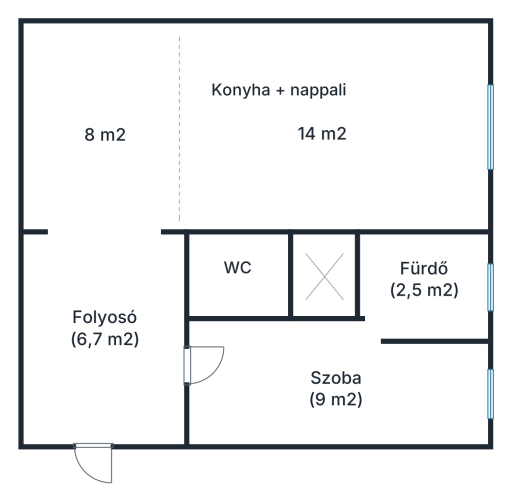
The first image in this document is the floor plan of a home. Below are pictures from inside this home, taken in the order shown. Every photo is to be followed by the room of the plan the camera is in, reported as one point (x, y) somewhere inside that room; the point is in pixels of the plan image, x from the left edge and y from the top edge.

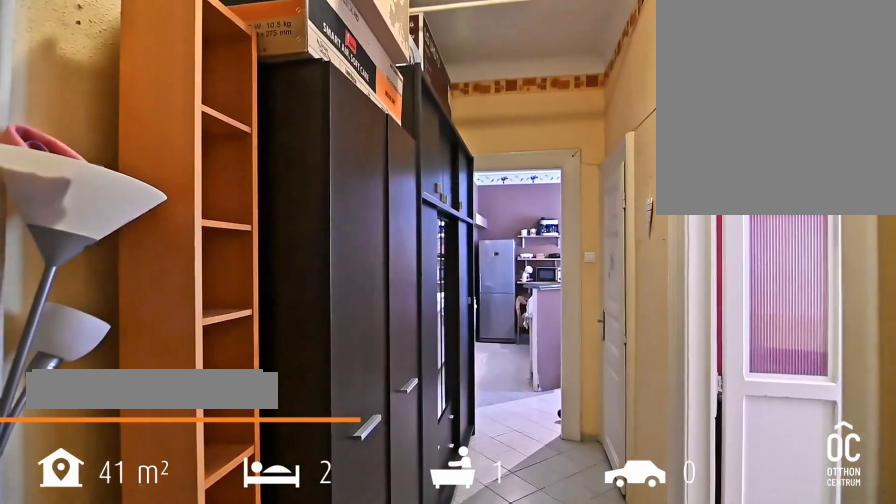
(101, 326)
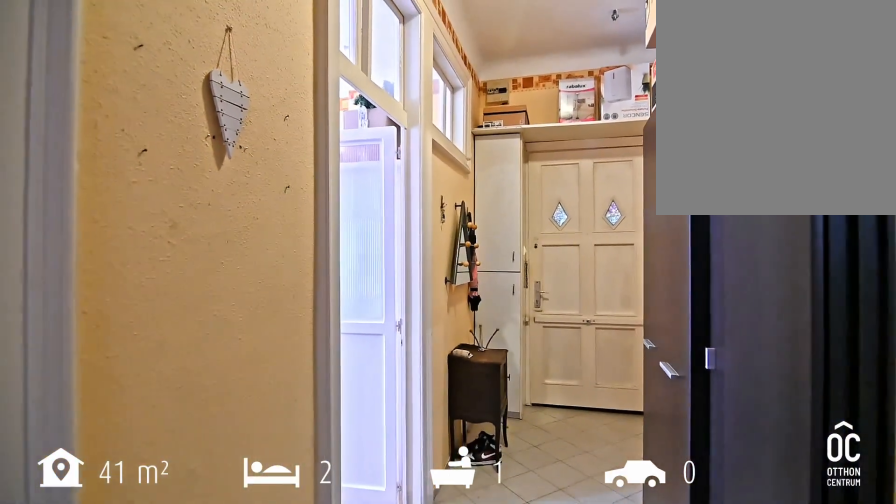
(101, 326)
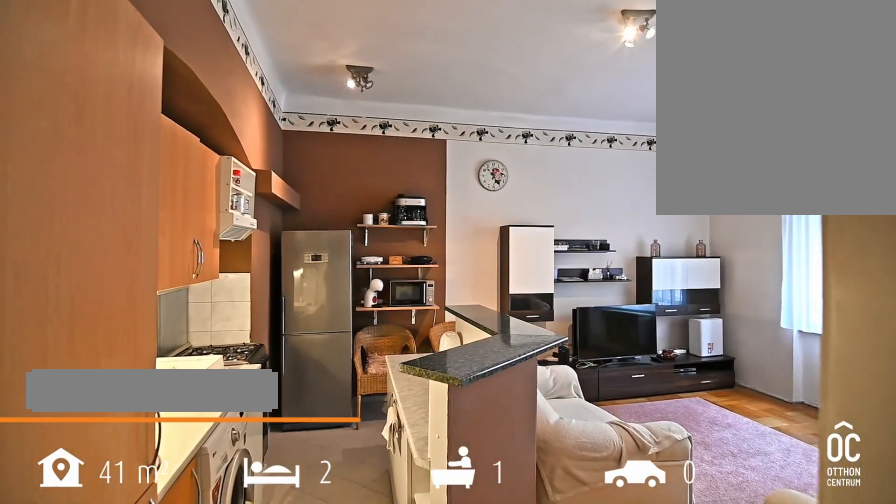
(103, 223)
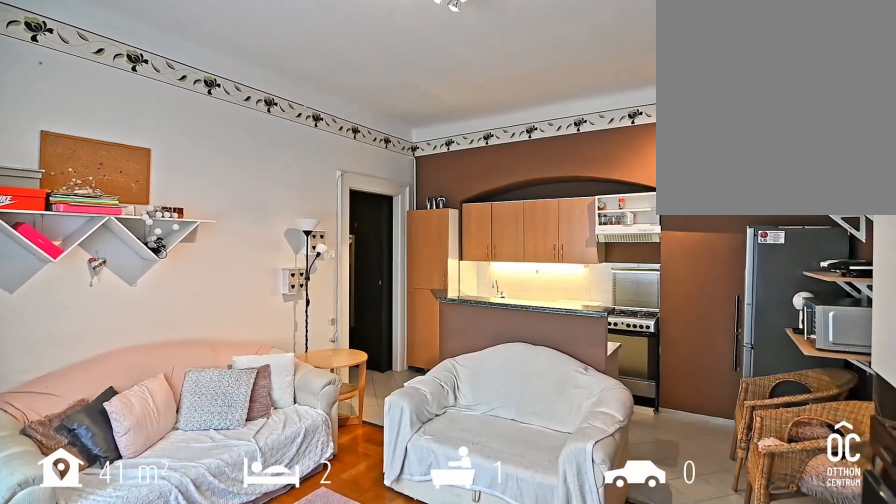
(324, 127)
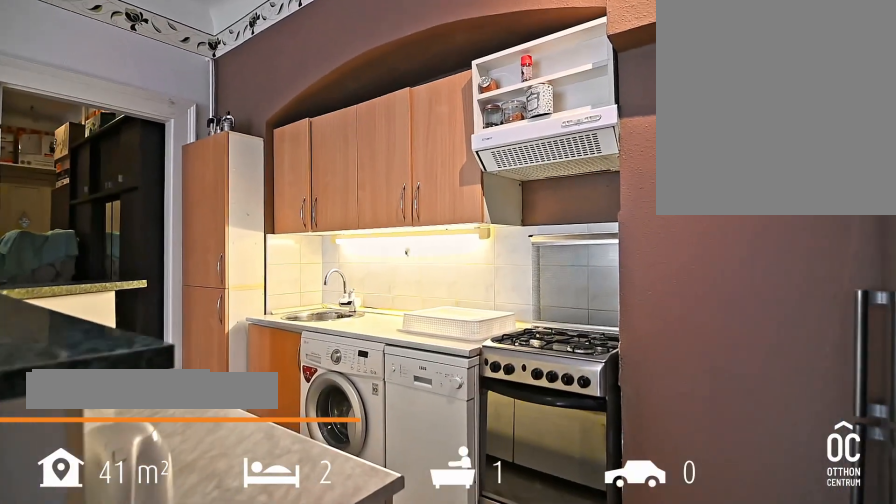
(103, 134)
